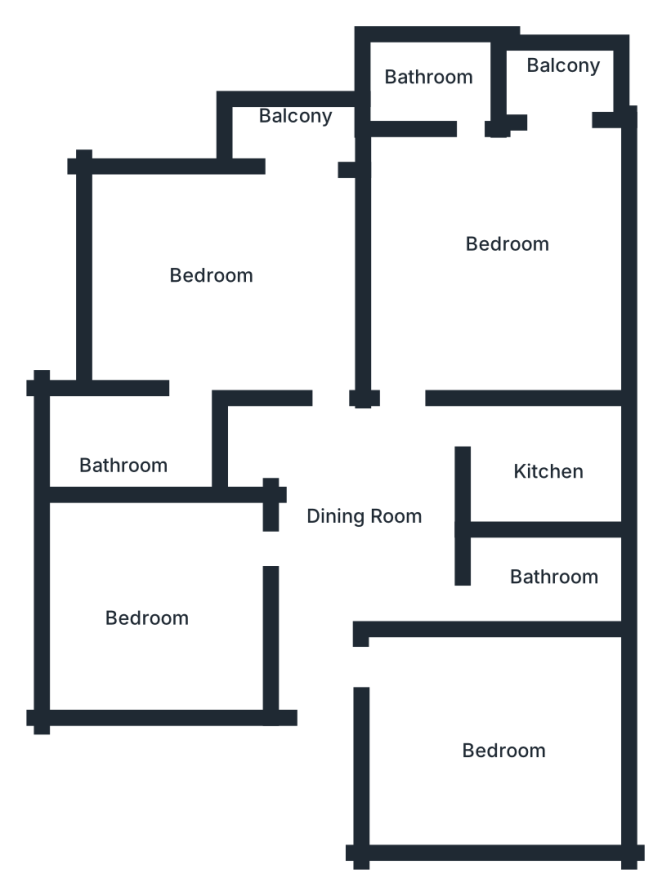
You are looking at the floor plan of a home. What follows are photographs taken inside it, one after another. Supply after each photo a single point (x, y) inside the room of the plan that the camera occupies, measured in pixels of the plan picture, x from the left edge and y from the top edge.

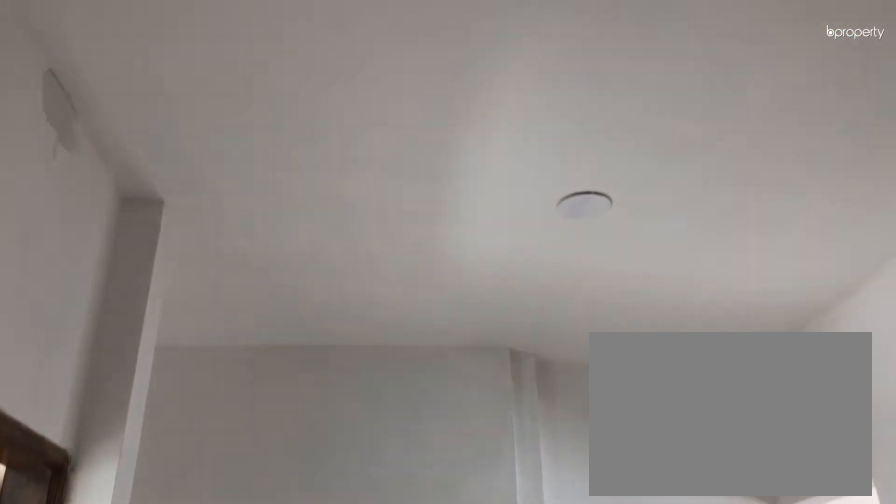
(362, 511)
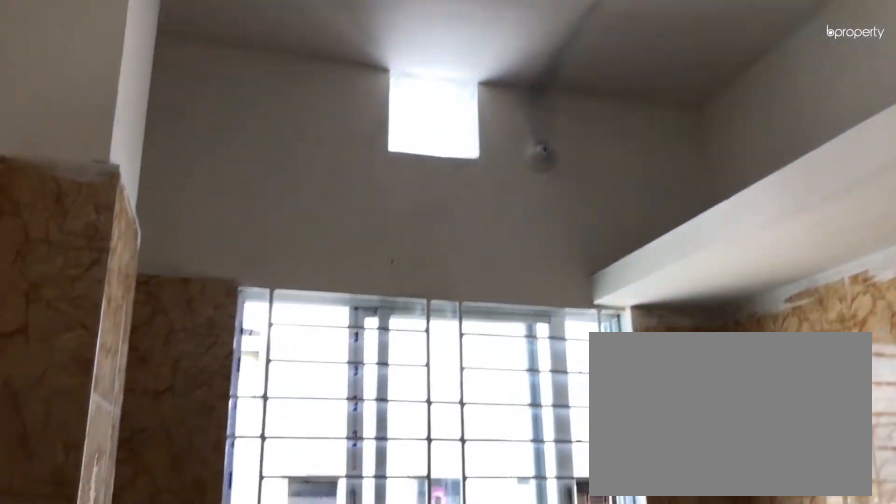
(536, 470)
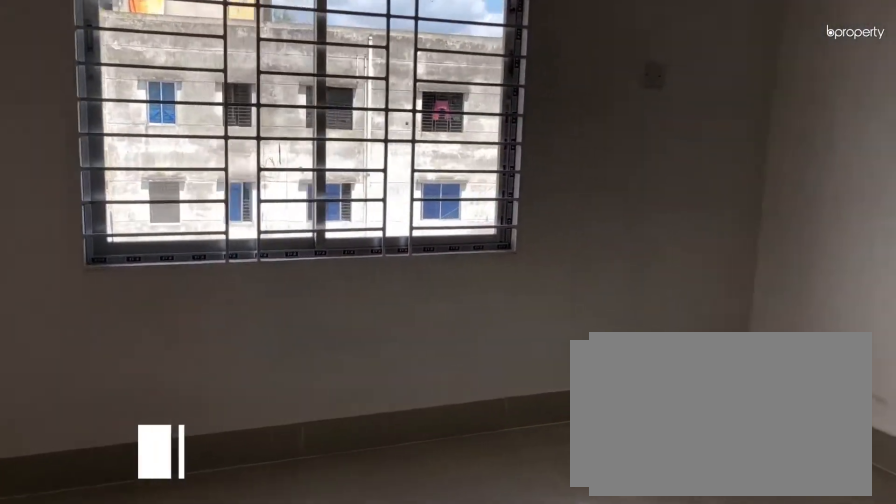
(494, 230)
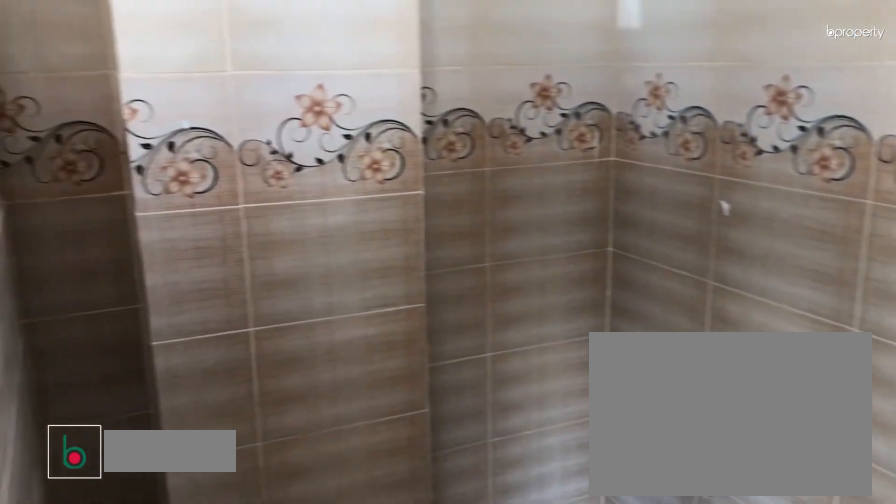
(423, 80)
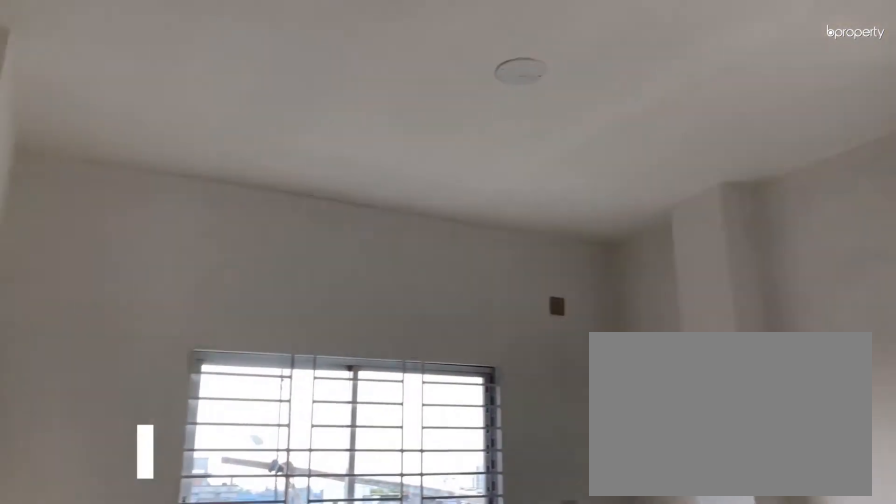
(223, 289)
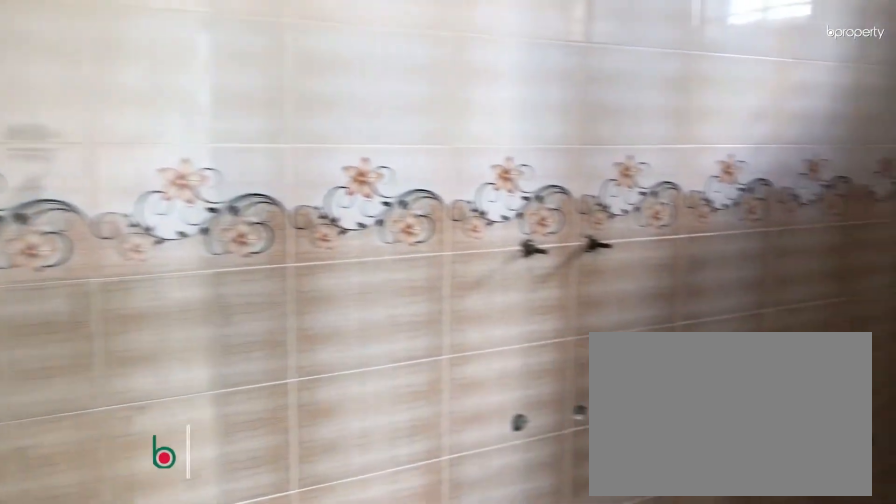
(136, 444)
